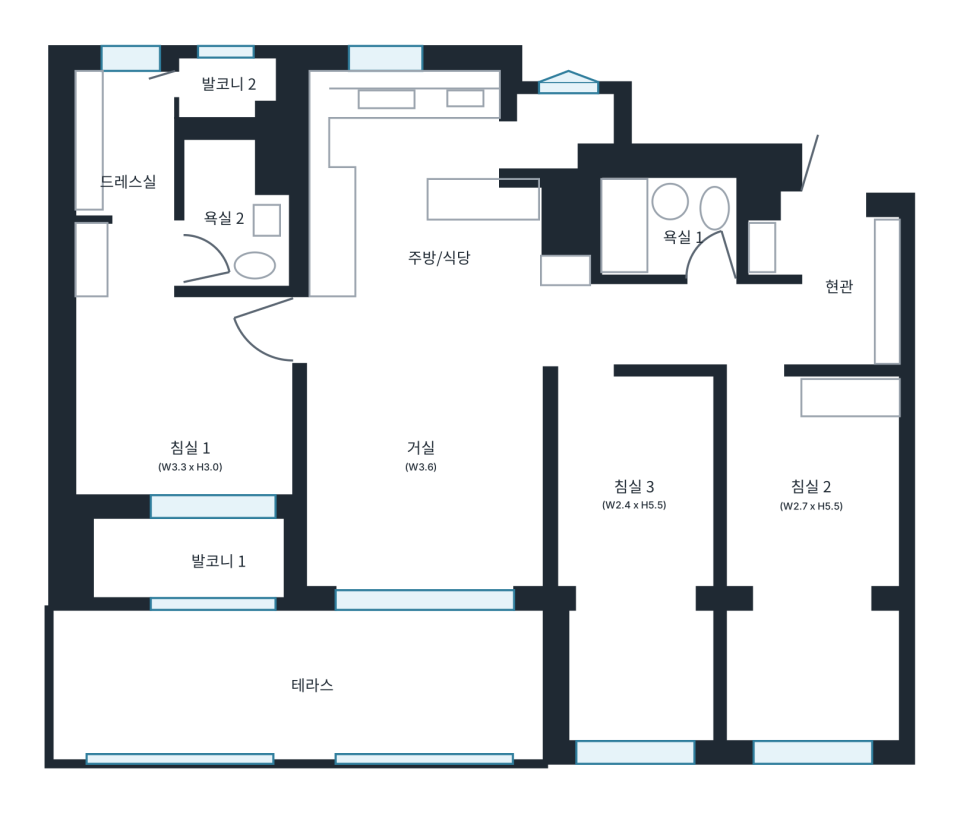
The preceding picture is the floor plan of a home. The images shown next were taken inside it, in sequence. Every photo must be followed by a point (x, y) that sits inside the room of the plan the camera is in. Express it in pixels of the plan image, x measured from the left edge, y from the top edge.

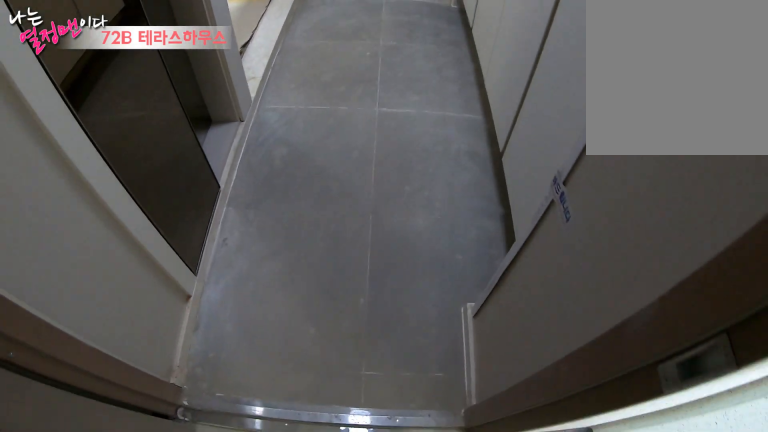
(845, 285)
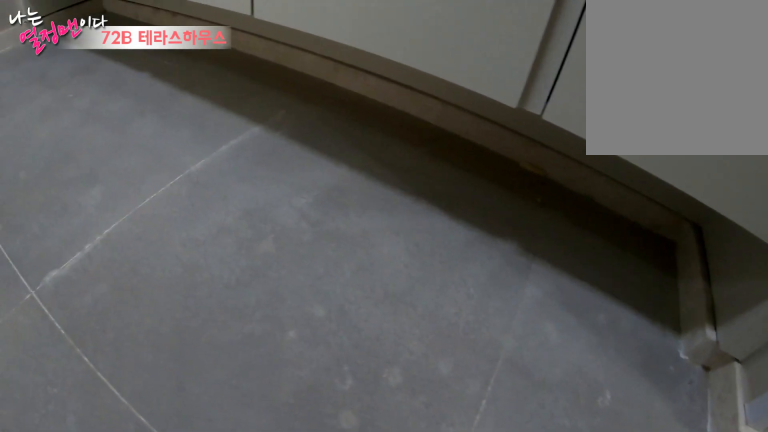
(845, 286)
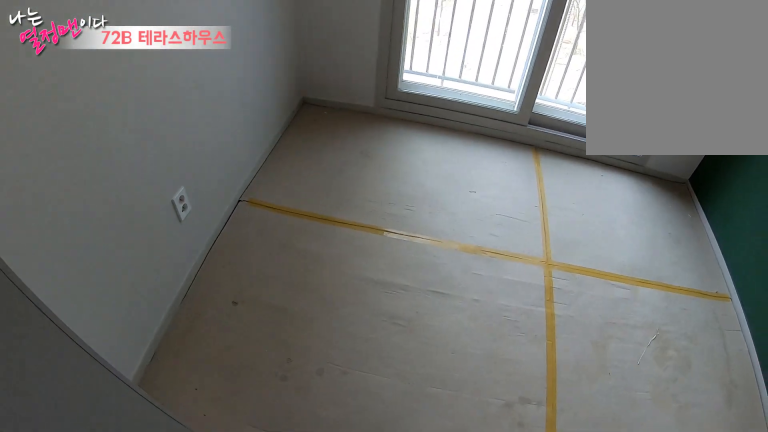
(813, 511)
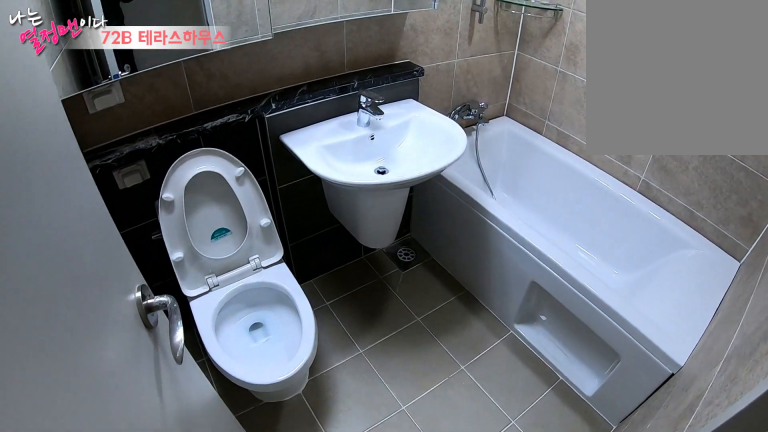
(675, 229)
